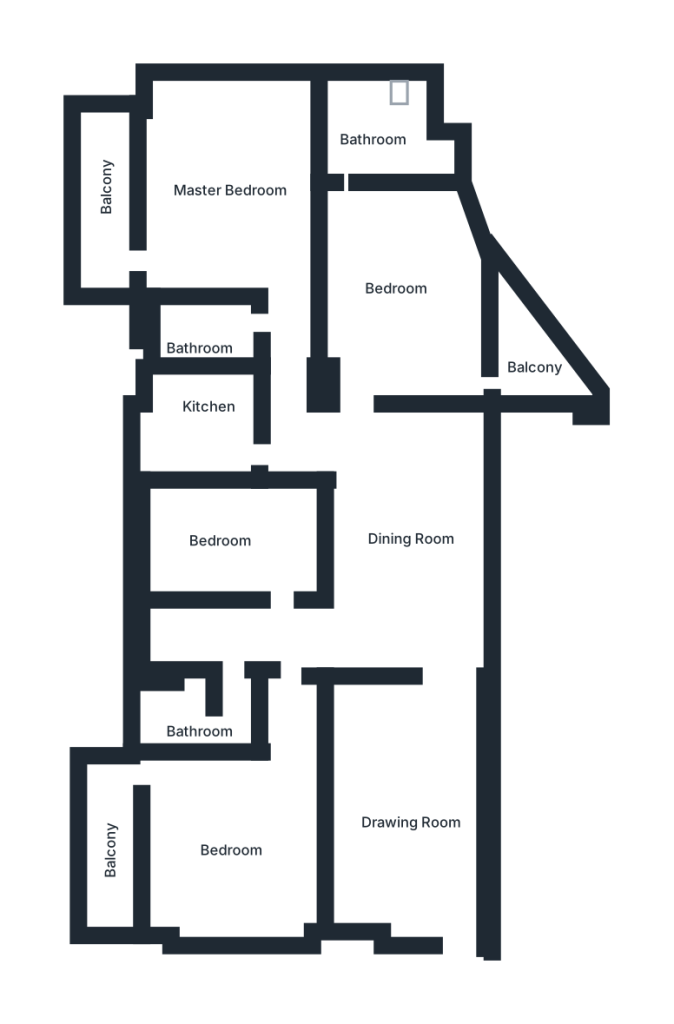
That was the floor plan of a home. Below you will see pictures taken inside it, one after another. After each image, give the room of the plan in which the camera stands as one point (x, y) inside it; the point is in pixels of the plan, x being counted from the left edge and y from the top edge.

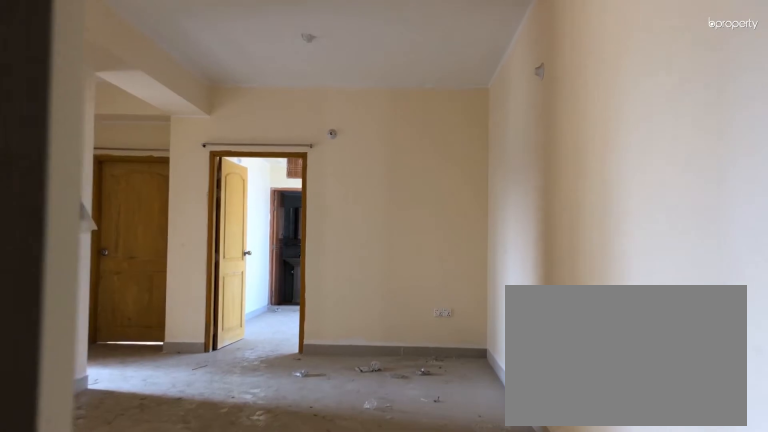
(410, 547)
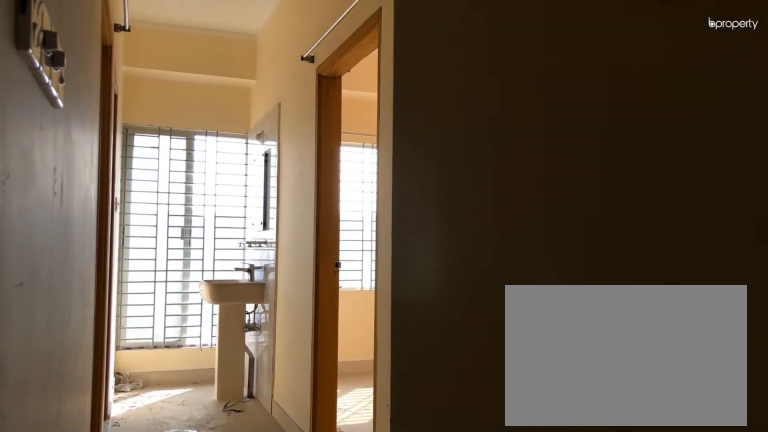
(410, 547)
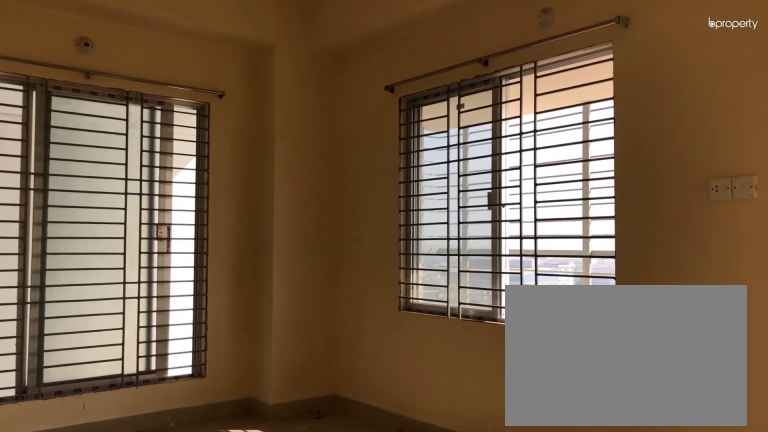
(230, 851)
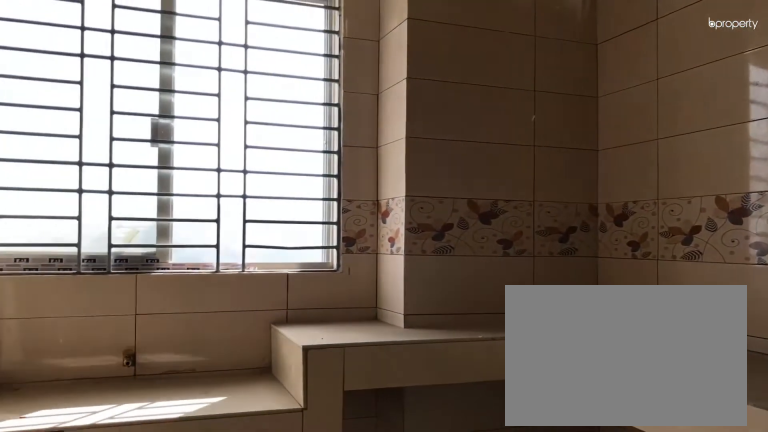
(195, 401)
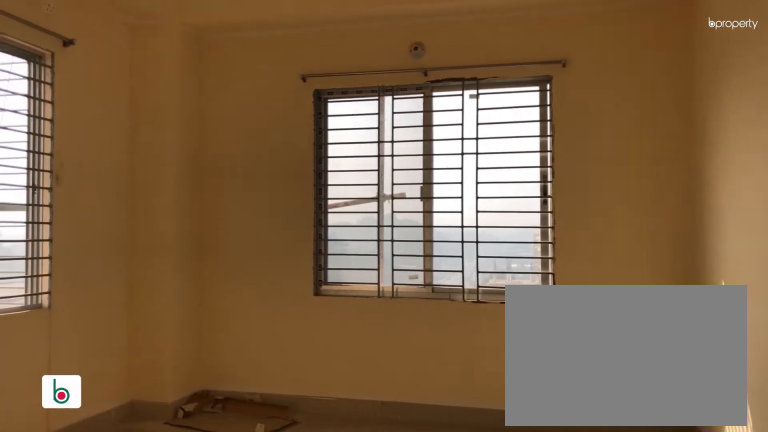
(226, 185)
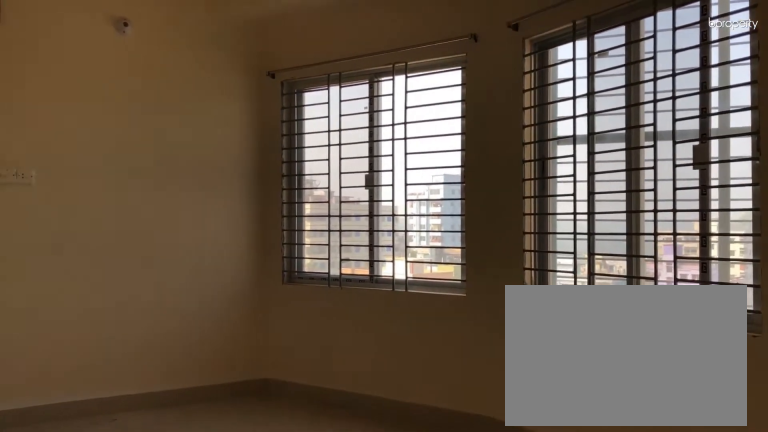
(411, 293)
